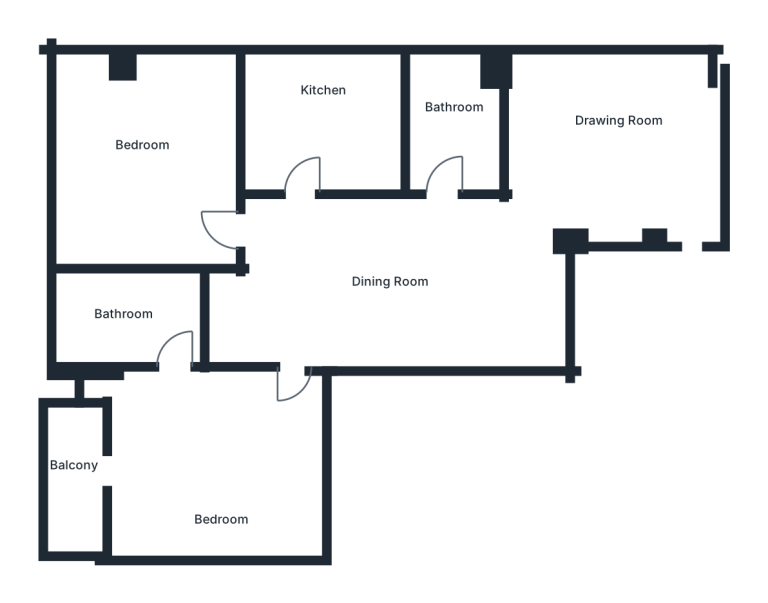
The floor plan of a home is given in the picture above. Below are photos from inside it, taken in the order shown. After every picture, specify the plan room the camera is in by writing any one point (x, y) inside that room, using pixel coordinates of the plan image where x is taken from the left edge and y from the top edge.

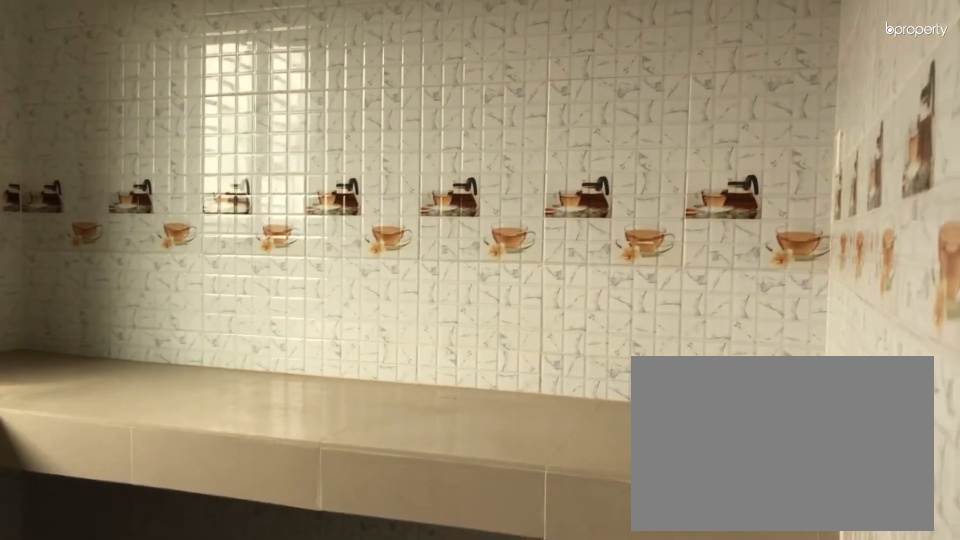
(327, 119)
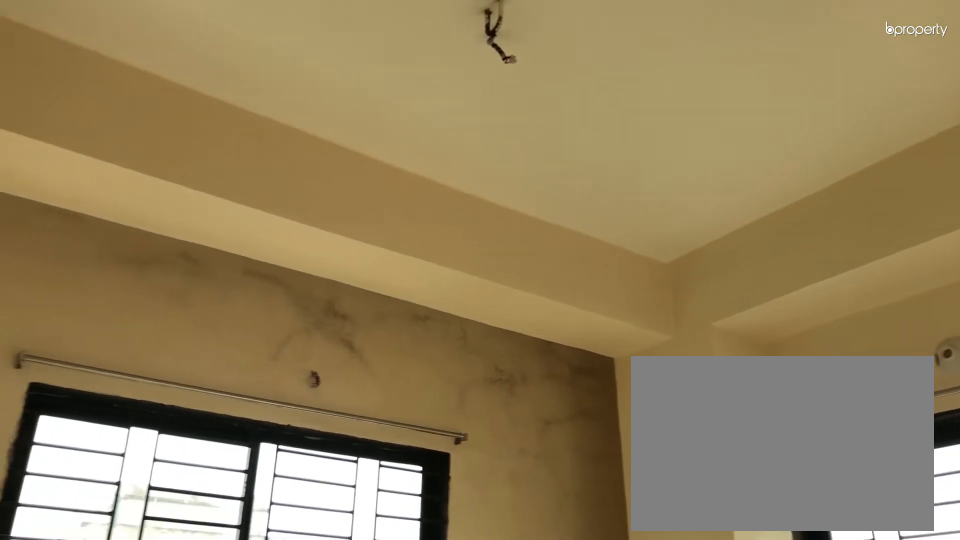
(149, 162)
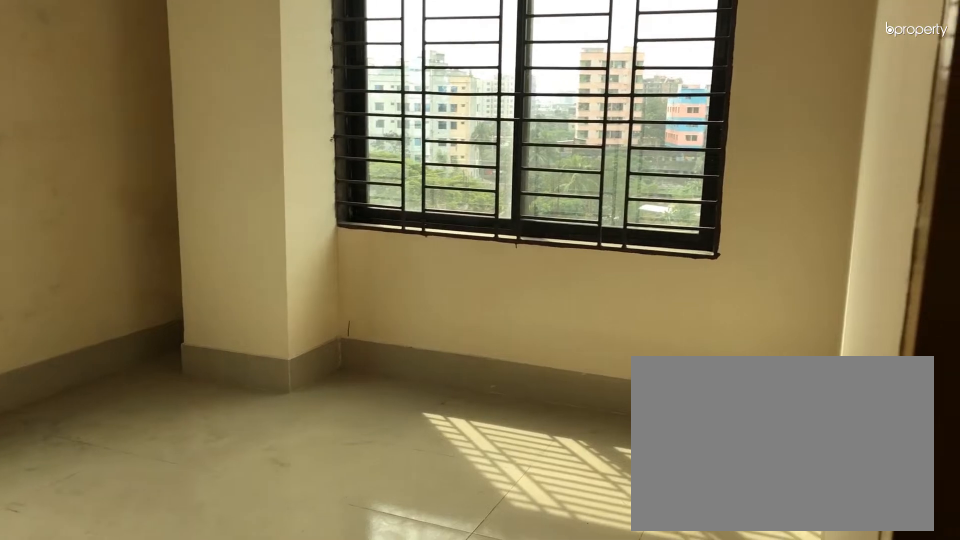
(149, 162)
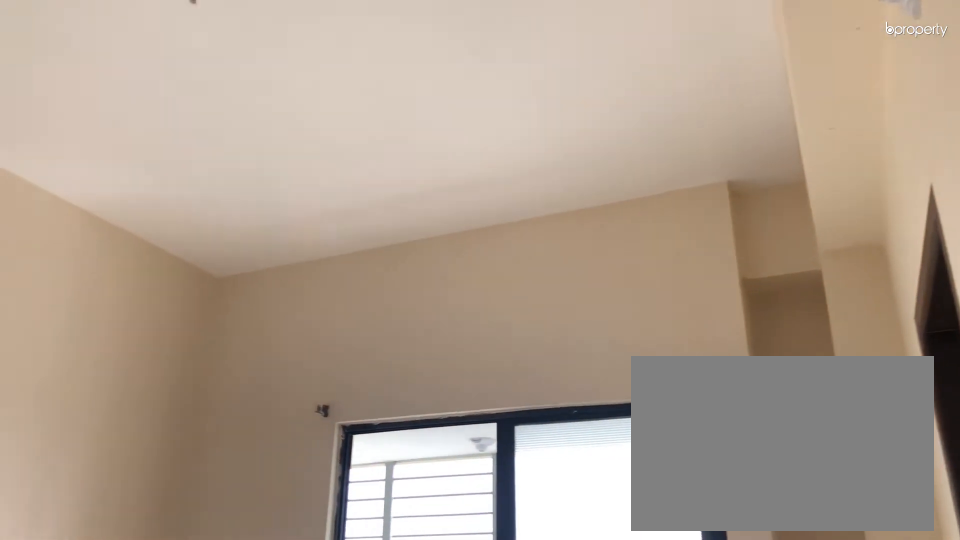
(218, 467)
